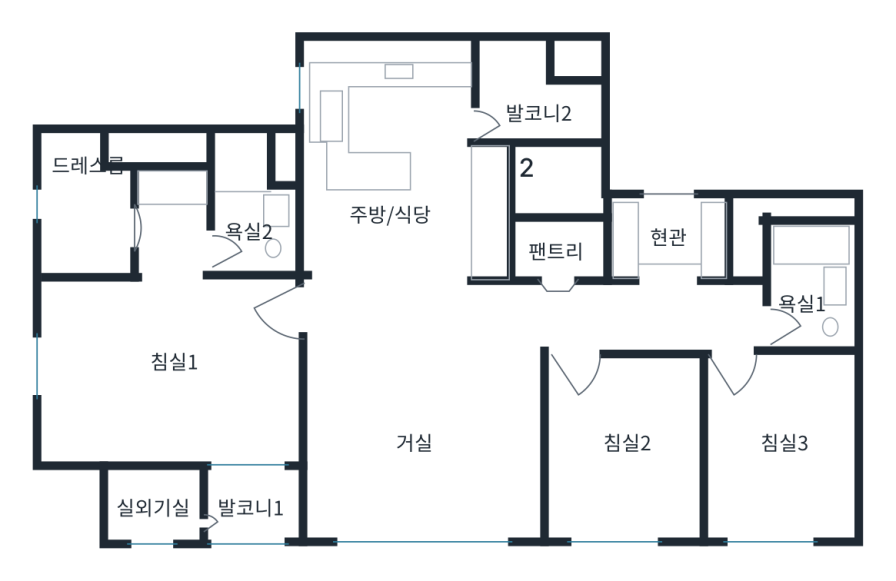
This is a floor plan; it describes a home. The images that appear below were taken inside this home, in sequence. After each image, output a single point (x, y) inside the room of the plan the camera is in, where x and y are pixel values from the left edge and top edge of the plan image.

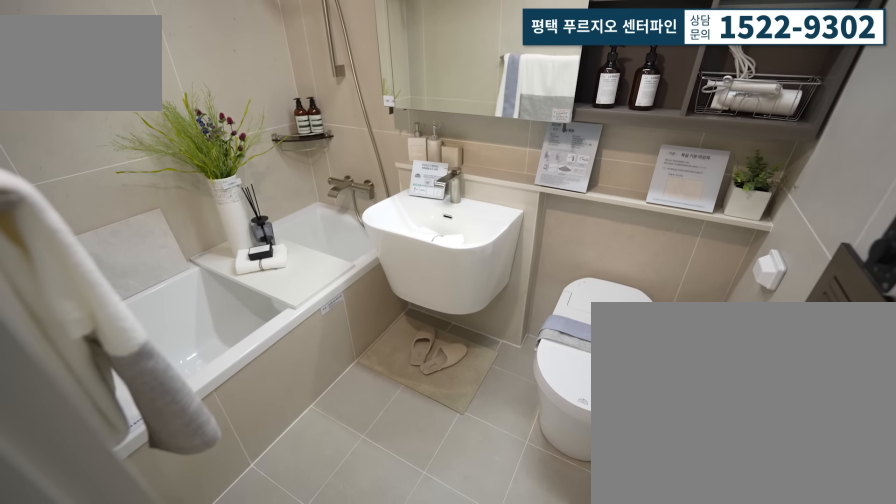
(829, 324)
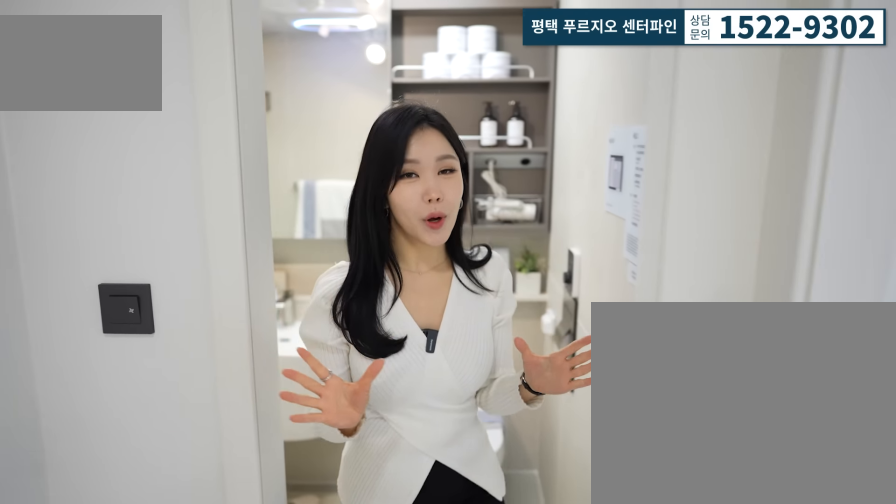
(800, 298)
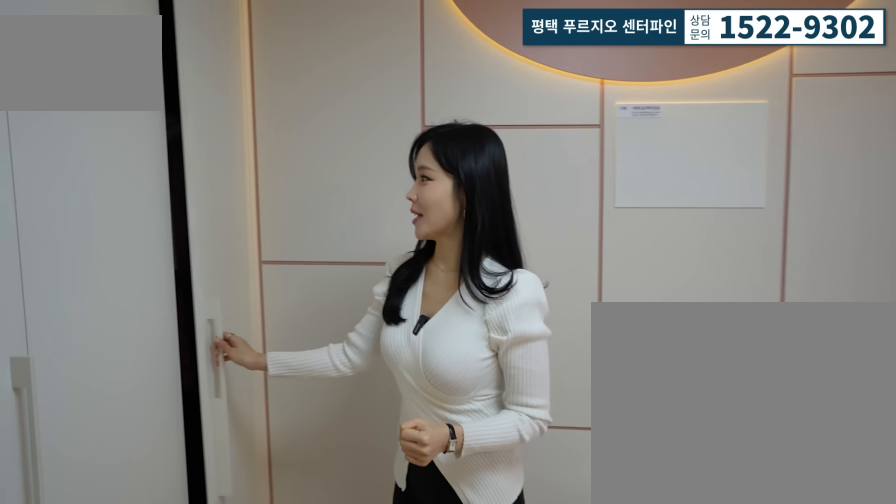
(789, 440)
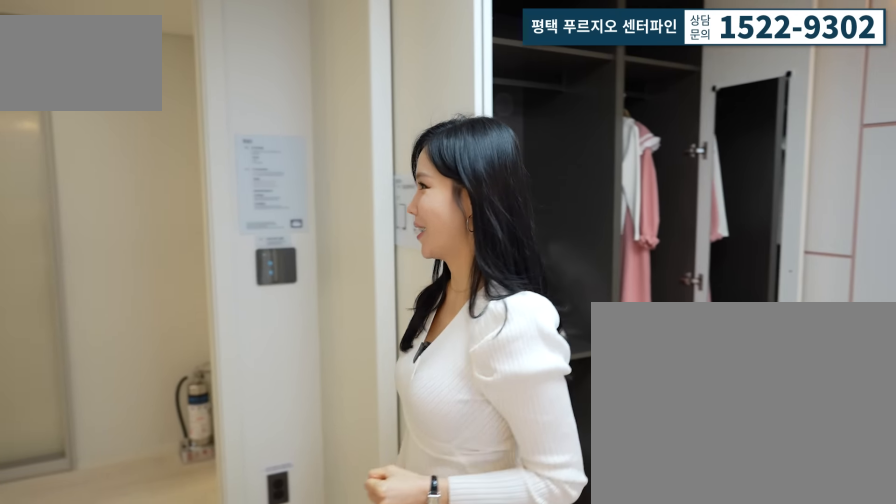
(789, 440)
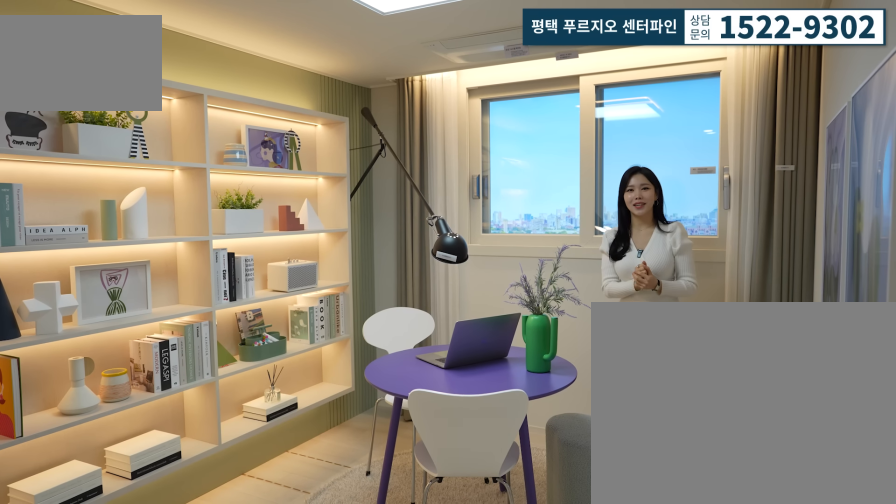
(621, 440)
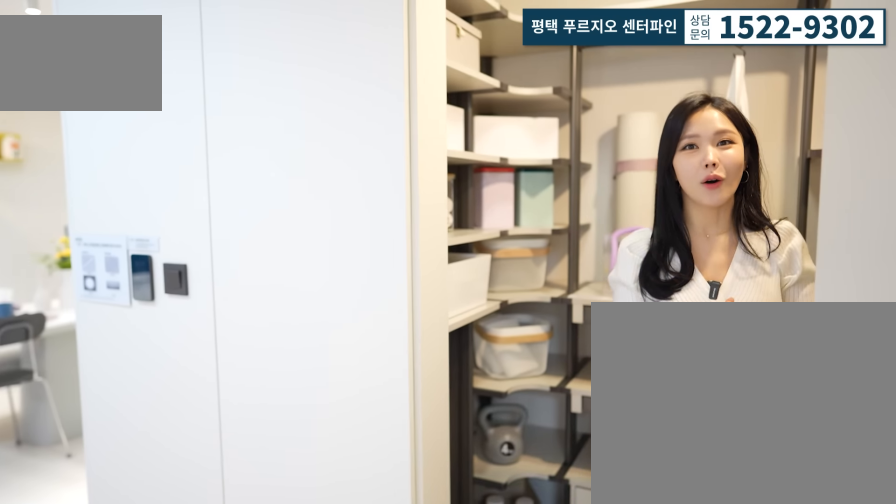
(560, 282)
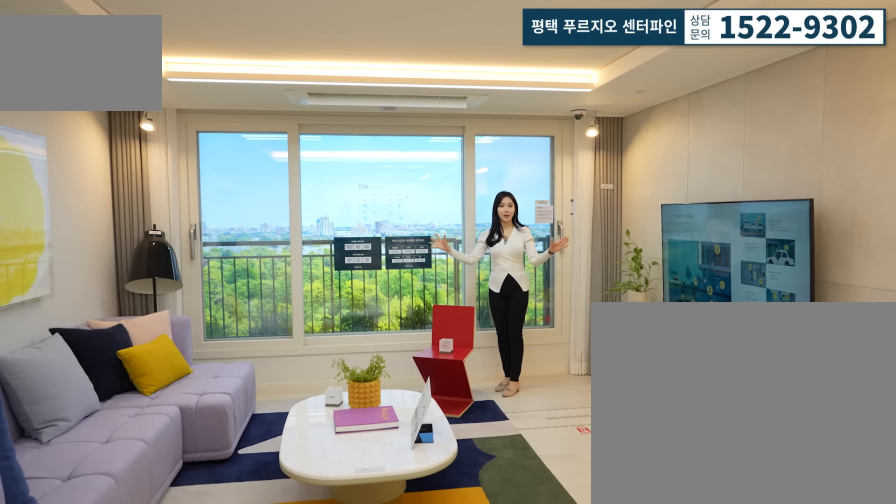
(418, 430)
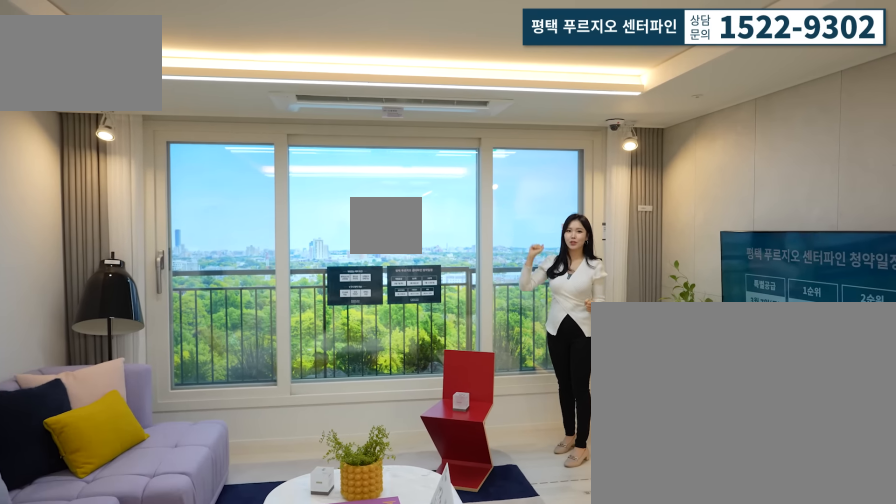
(418, 430)
